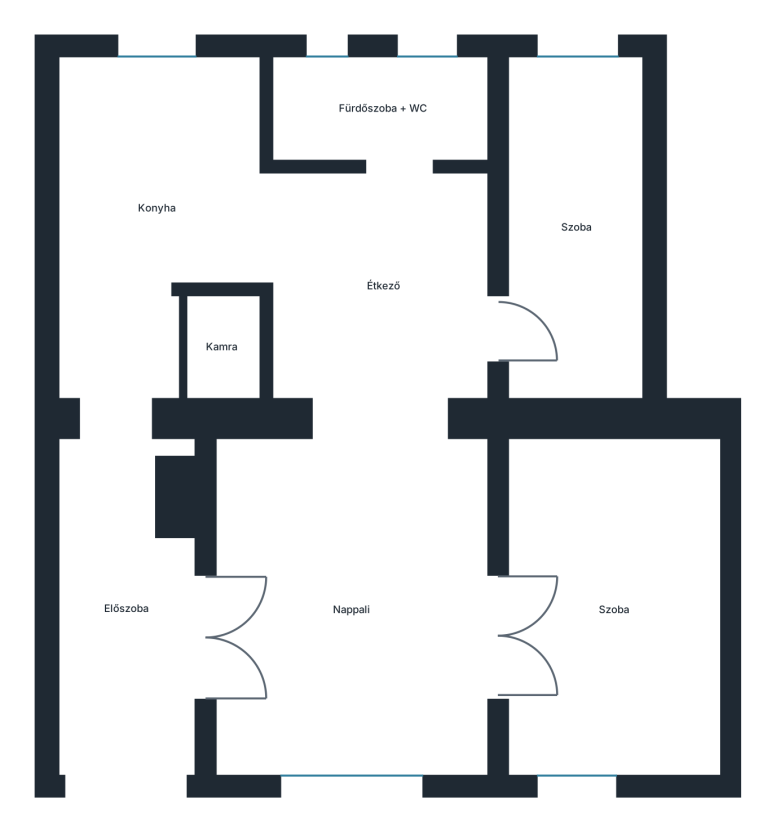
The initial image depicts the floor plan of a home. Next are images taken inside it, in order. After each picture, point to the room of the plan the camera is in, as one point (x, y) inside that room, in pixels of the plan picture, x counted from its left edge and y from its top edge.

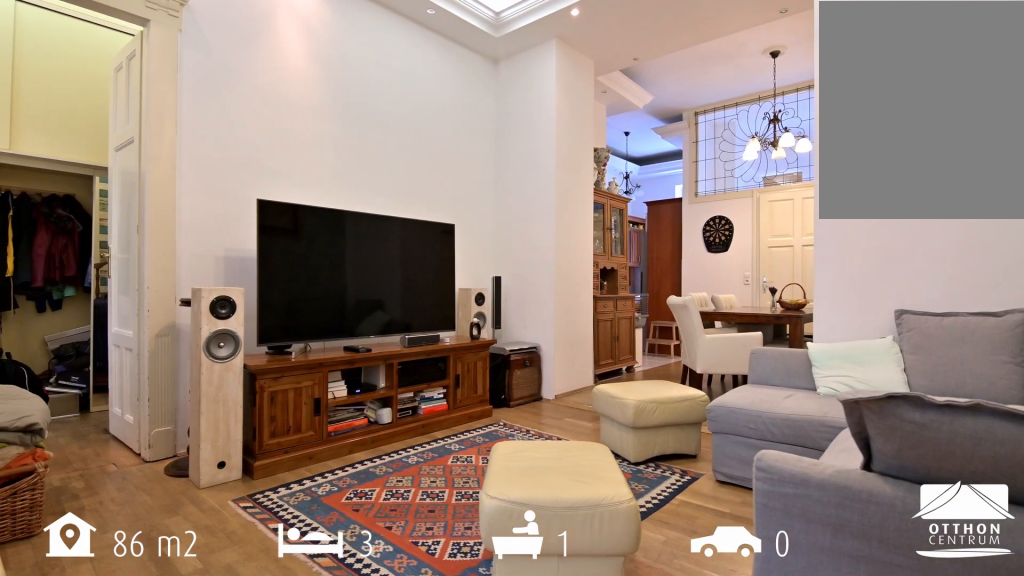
(360, 607)
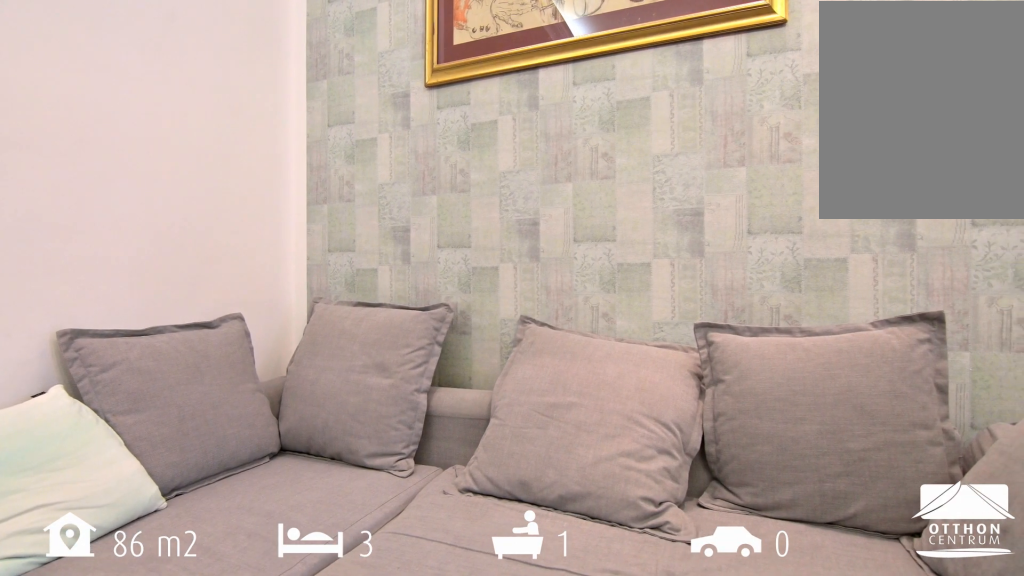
(359, 607)
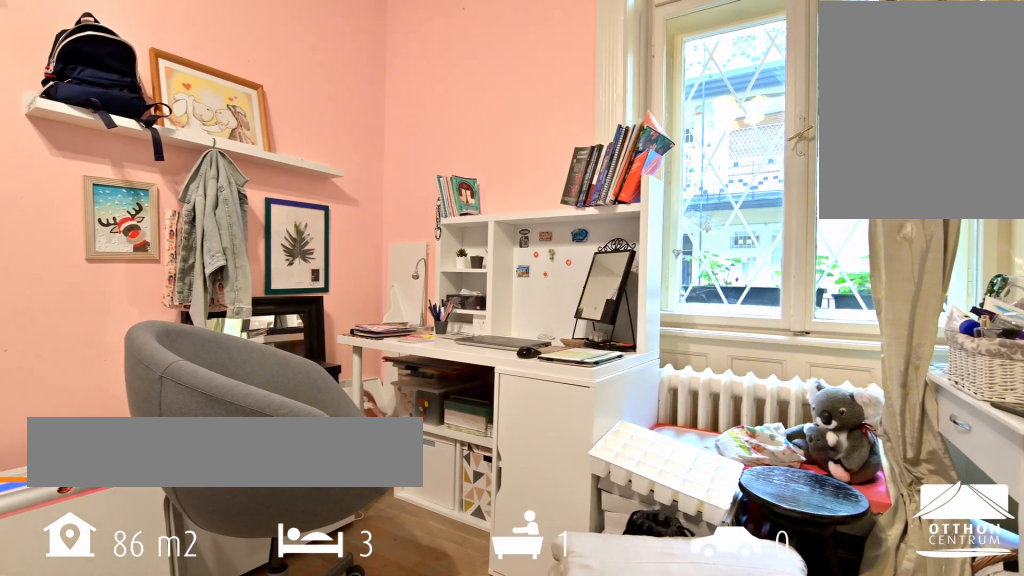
(596, 607)
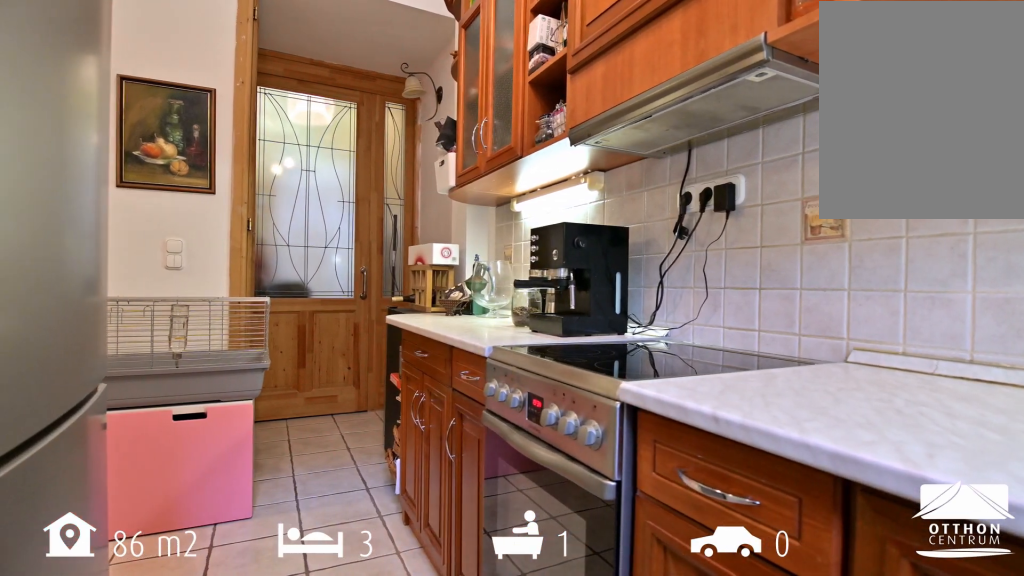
(161, 216)
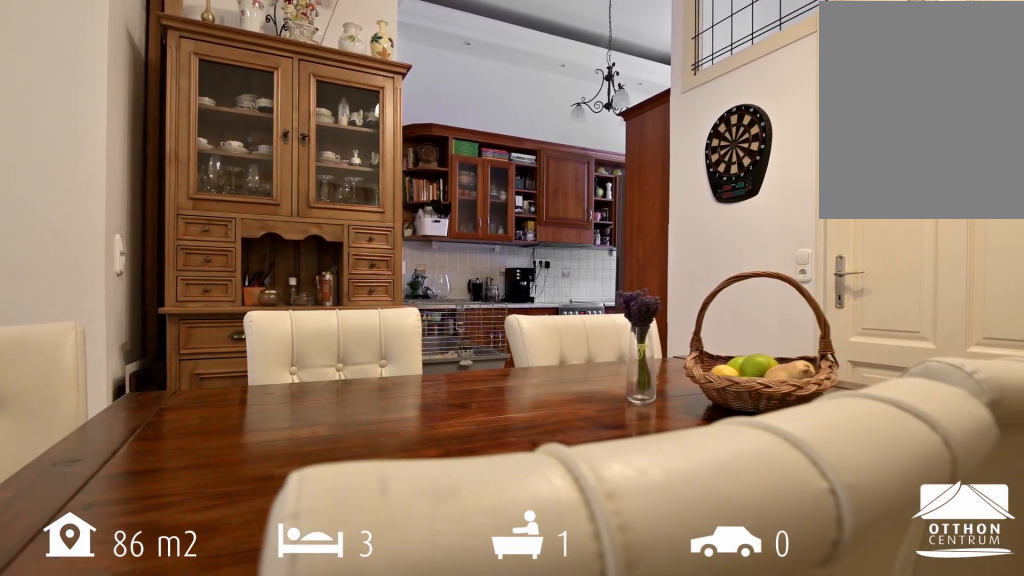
(385, 280)
